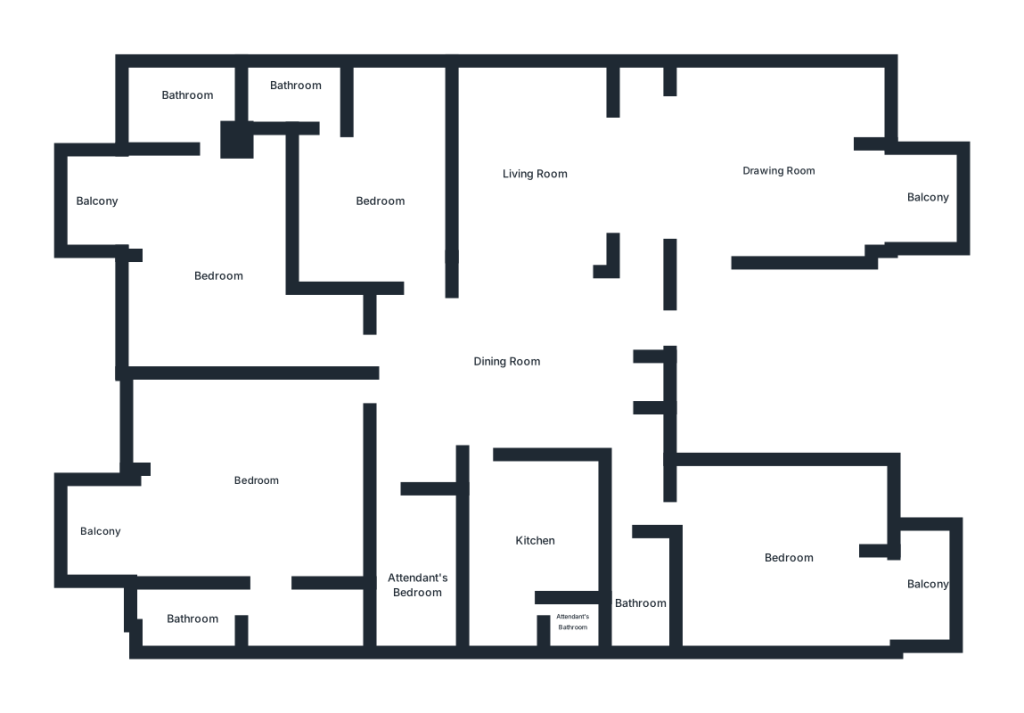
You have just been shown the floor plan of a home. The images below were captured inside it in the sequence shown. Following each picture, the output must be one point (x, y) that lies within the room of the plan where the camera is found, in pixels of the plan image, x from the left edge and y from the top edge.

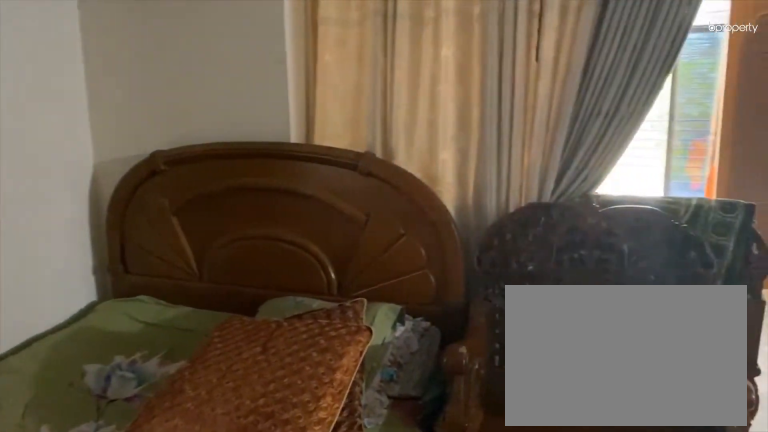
(533, 170)
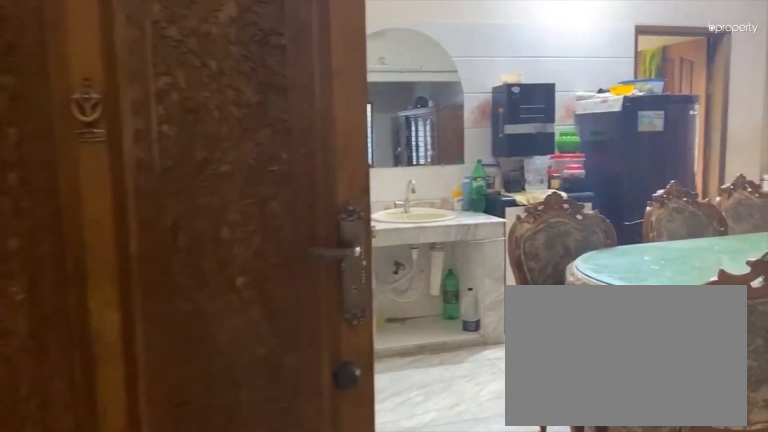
(506, 368)
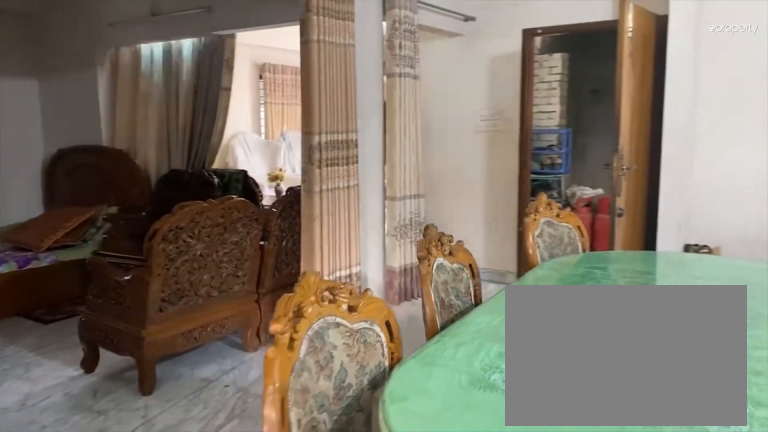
(506, 368)
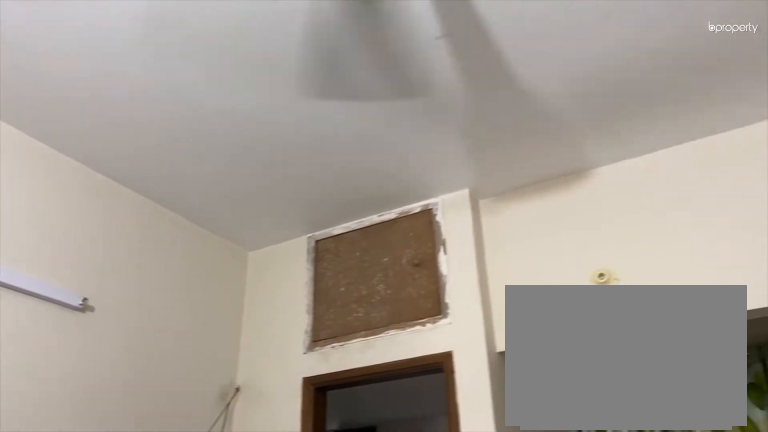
(384, 202)
